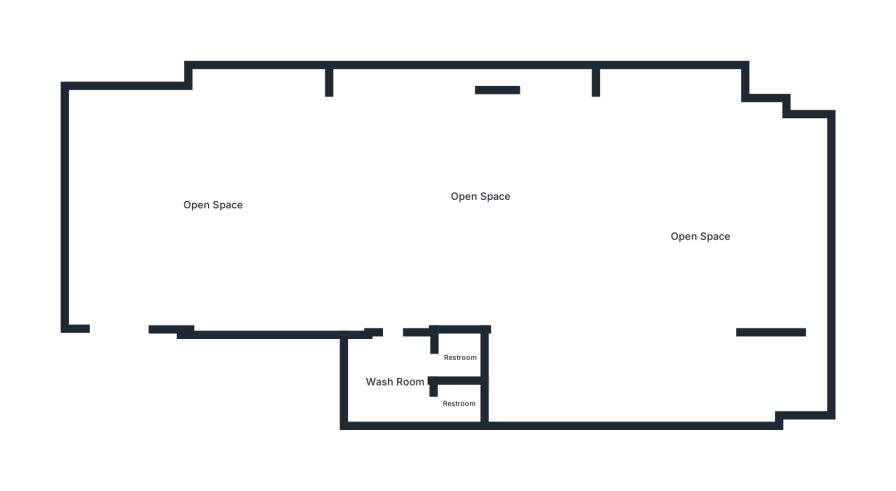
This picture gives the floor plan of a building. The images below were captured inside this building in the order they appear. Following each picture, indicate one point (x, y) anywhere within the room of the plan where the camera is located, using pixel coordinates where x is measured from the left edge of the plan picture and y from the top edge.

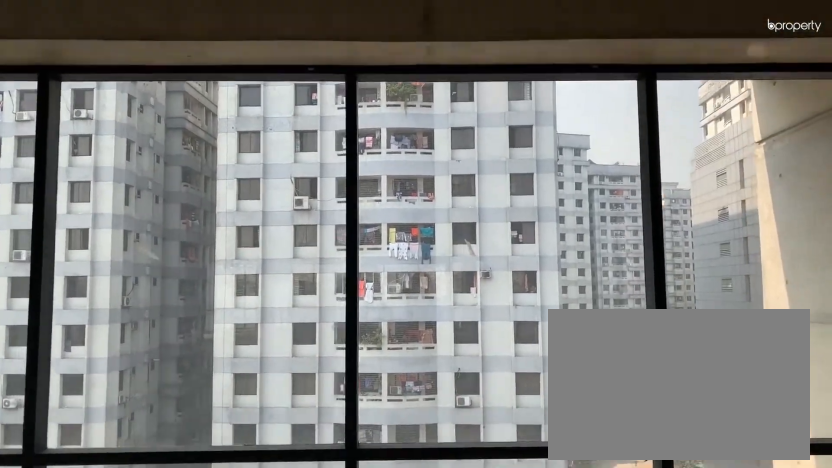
(215, 206)
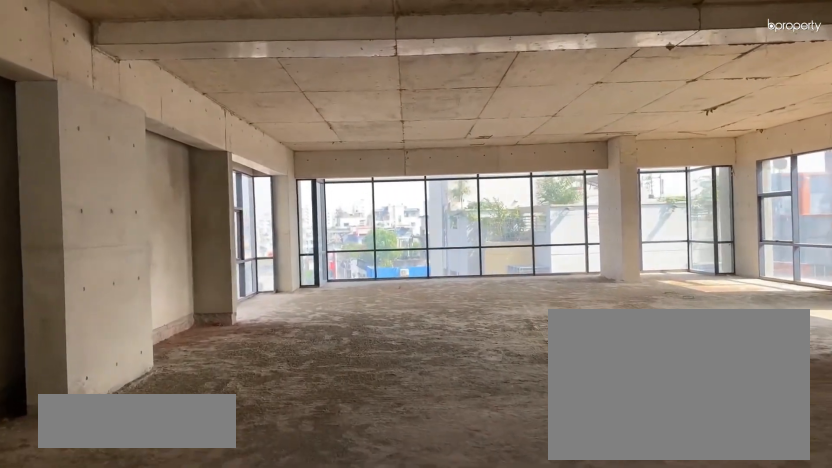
(483, 195)
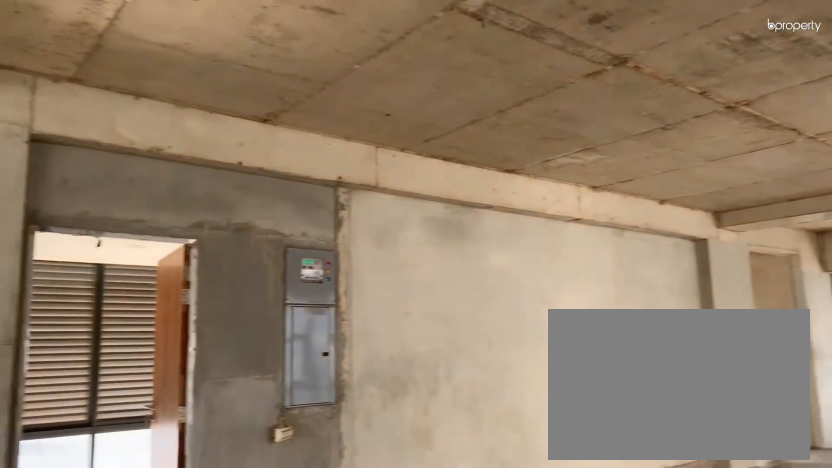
(483, 195)
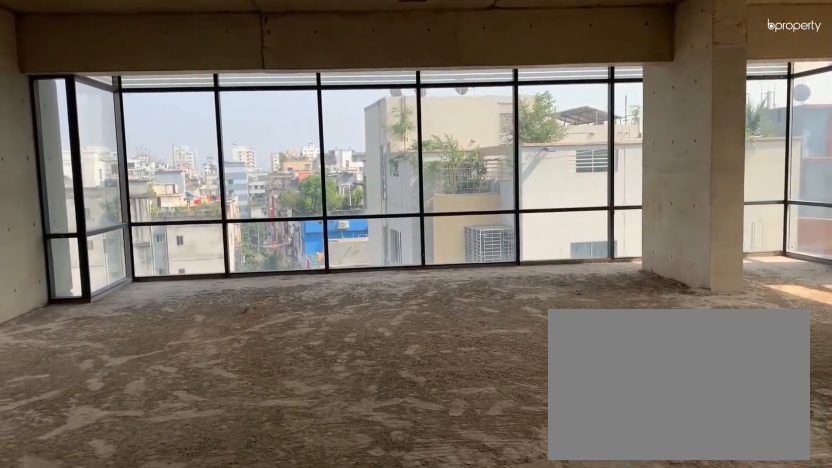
(703, 236)
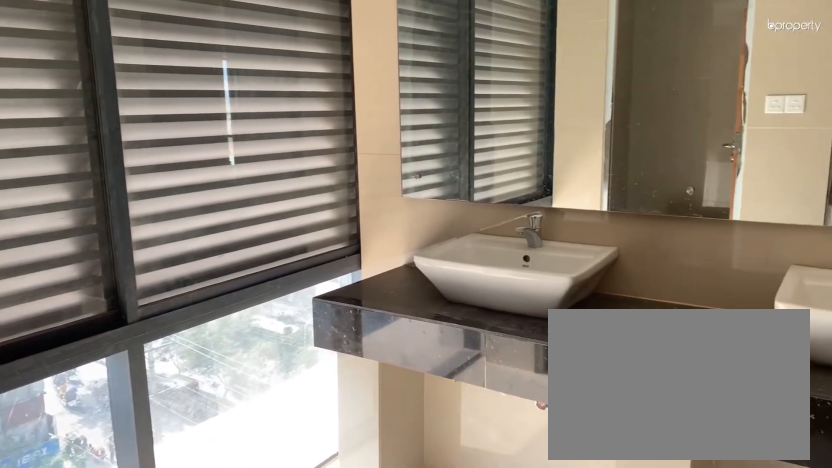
(394, 382)
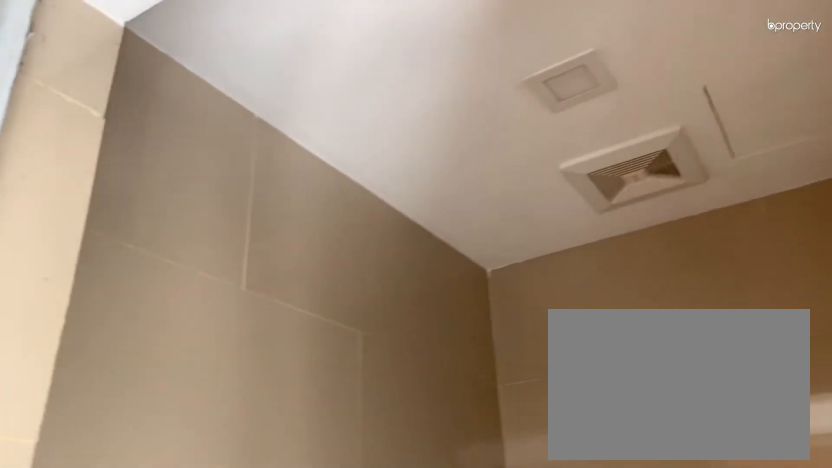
(459, 358)
